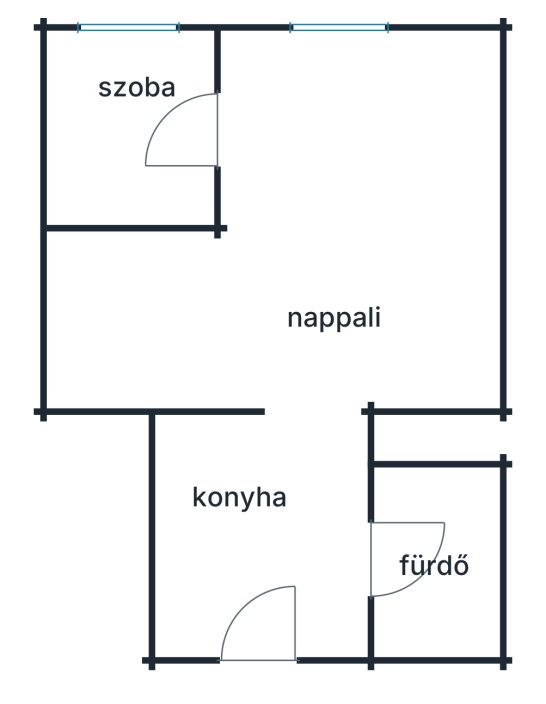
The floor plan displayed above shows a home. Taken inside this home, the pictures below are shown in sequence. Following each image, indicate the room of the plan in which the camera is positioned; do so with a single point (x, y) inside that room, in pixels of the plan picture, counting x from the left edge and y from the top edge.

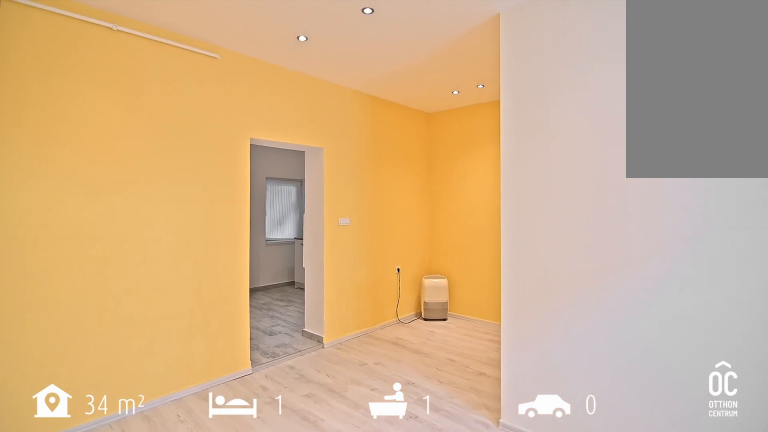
(342, 259)
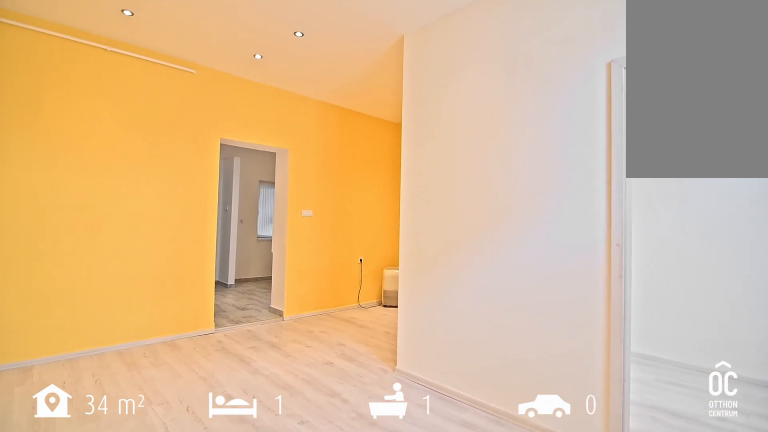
(342, 259)
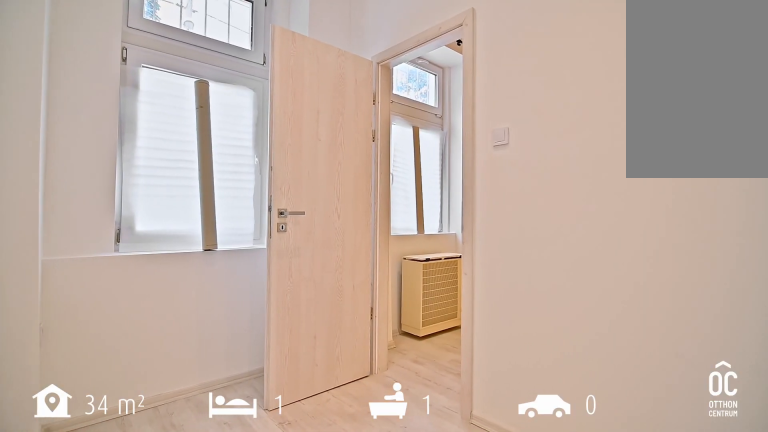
(128, 127)
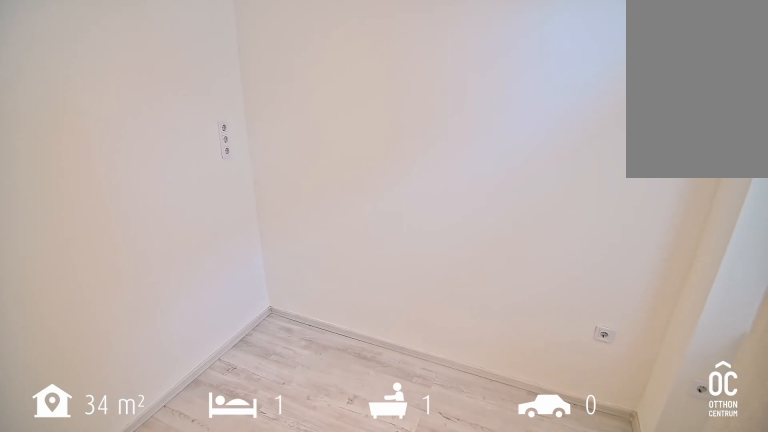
(128, 127)
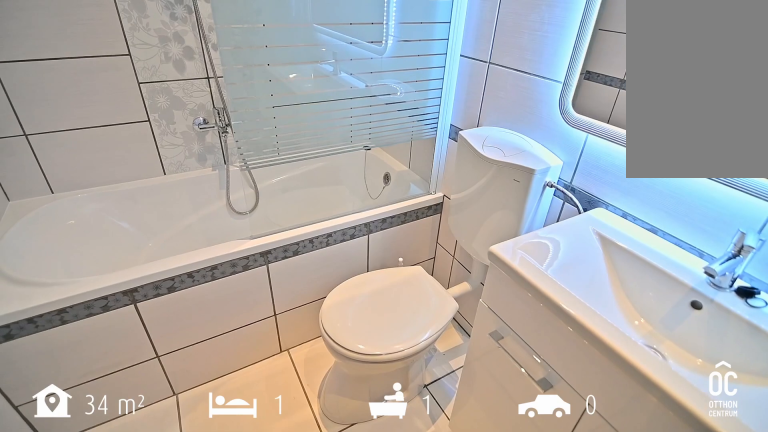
(437, 560)
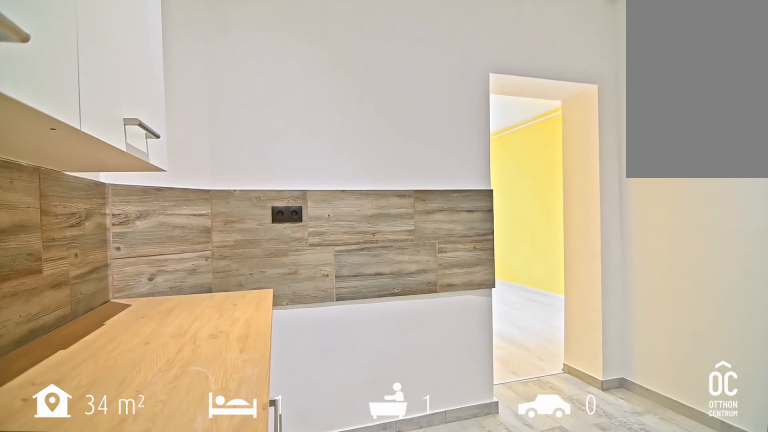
(258, 538)
